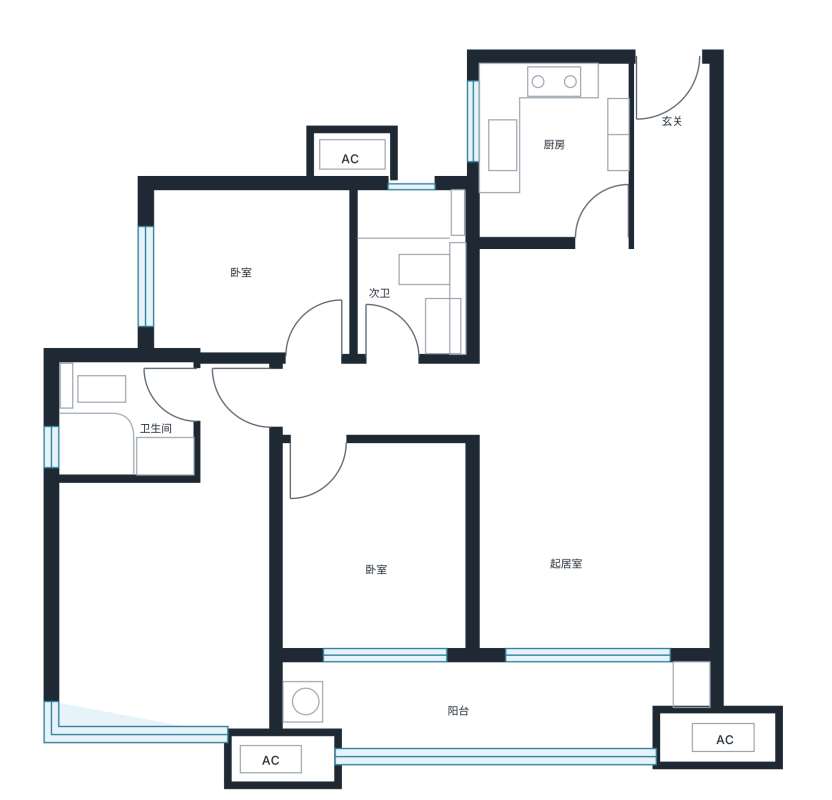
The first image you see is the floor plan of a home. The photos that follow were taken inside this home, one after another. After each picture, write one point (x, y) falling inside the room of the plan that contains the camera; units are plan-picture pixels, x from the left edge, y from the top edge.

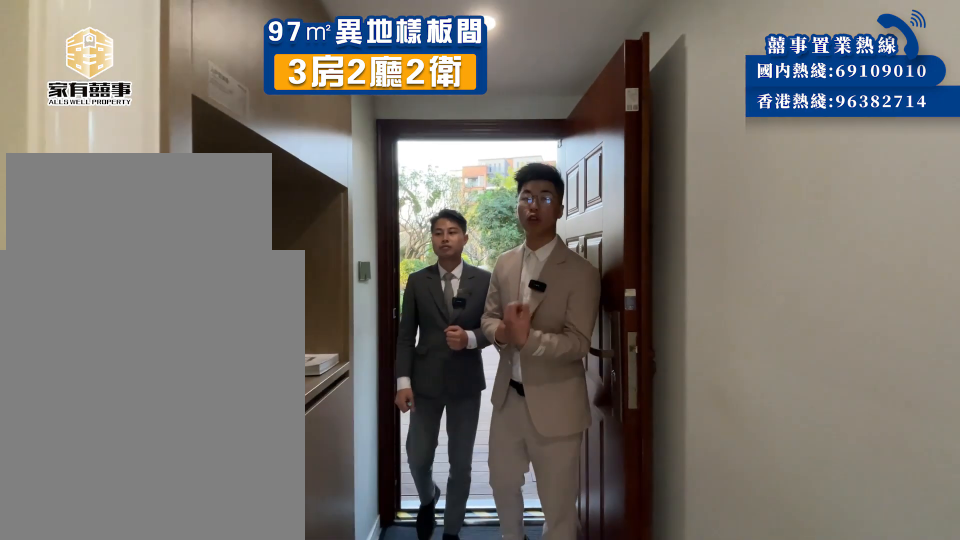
(676, 131)
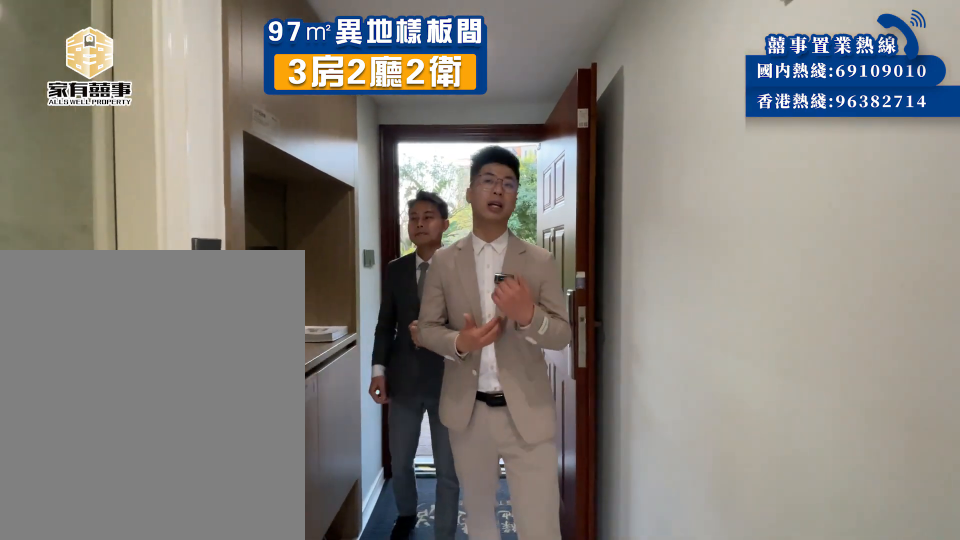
(676, 170)
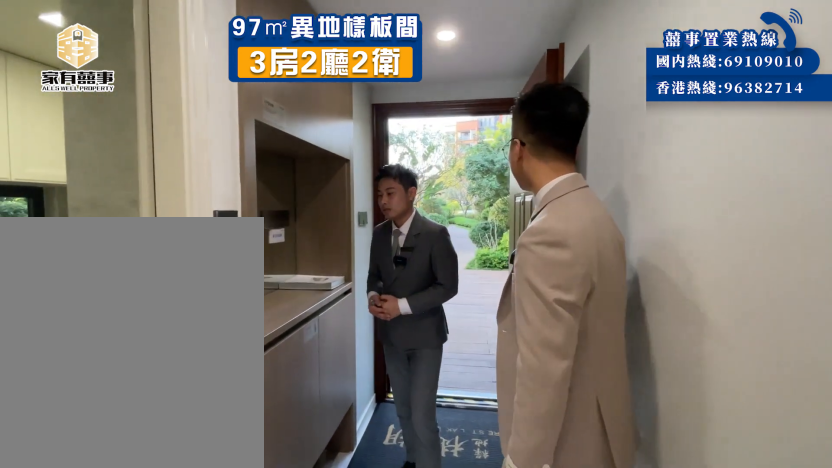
(676, 217)
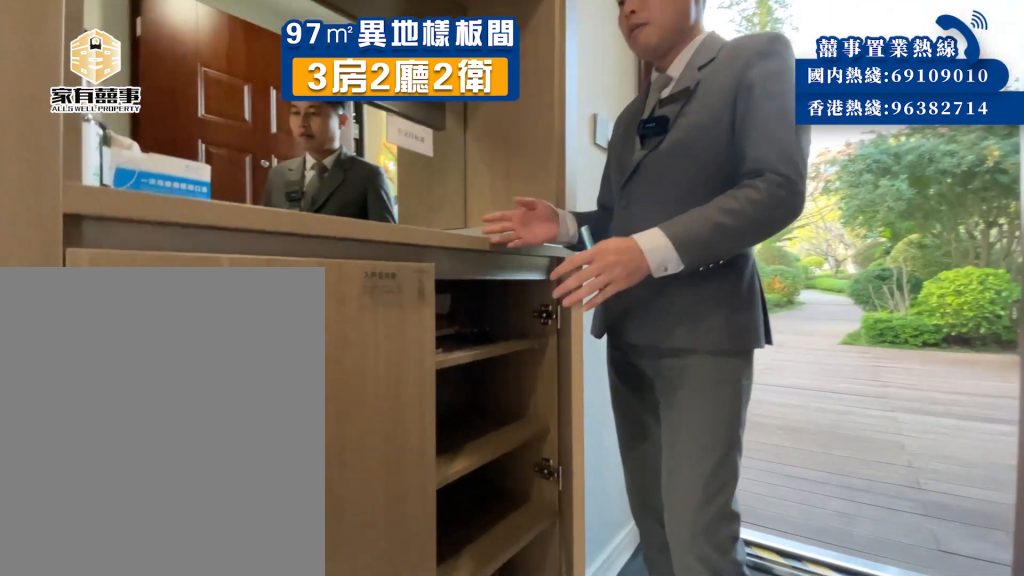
(676, 217)
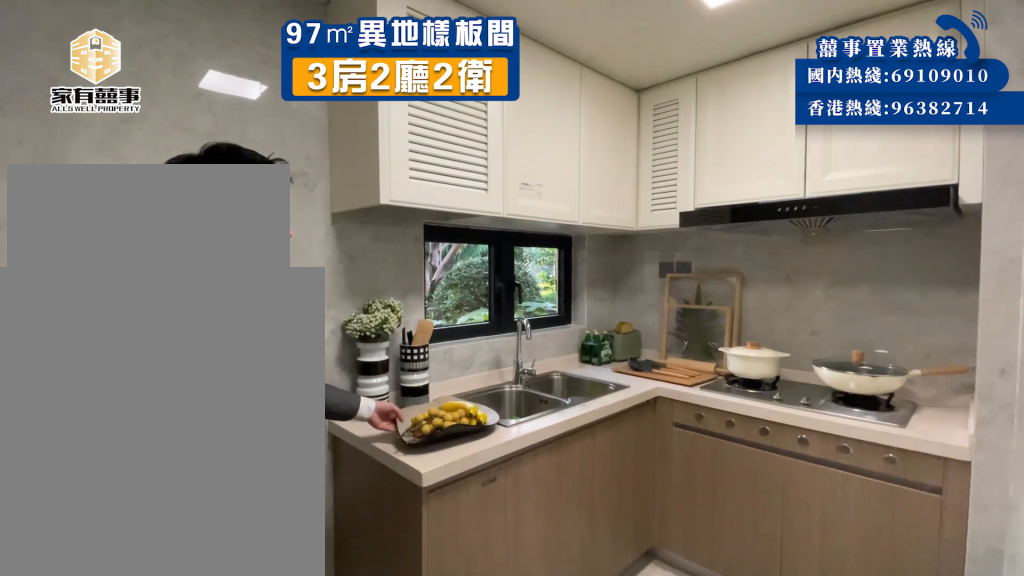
(570, 217)
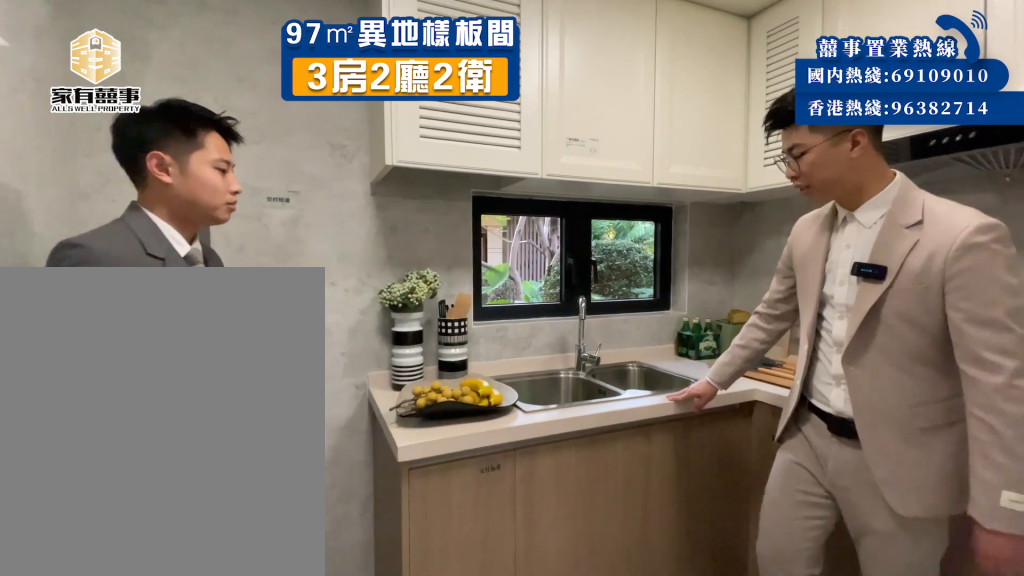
(570, 217)
